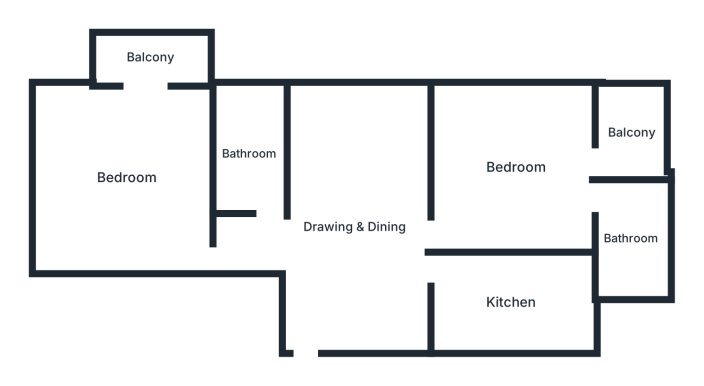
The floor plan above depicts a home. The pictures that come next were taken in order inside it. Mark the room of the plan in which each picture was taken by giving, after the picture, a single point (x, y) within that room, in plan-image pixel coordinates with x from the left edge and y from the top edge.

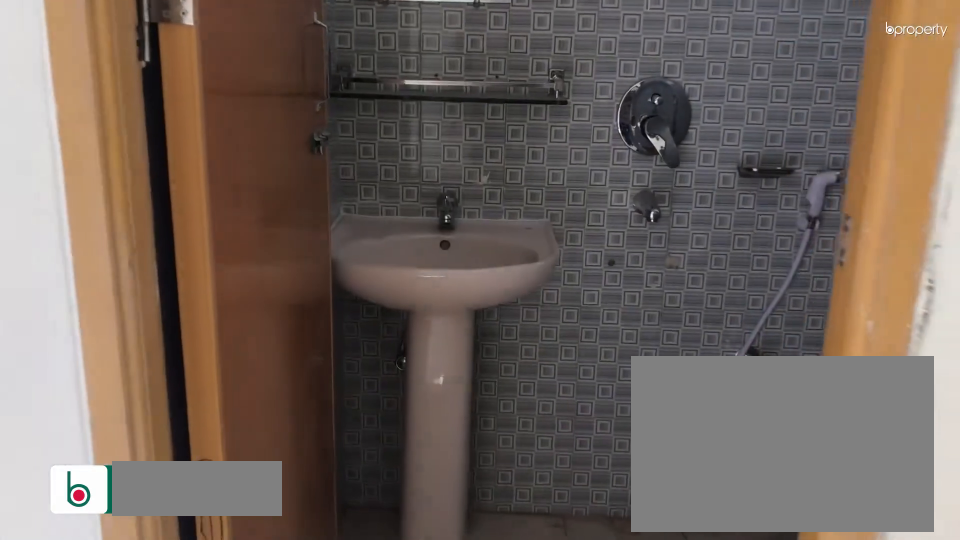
(629, 239)
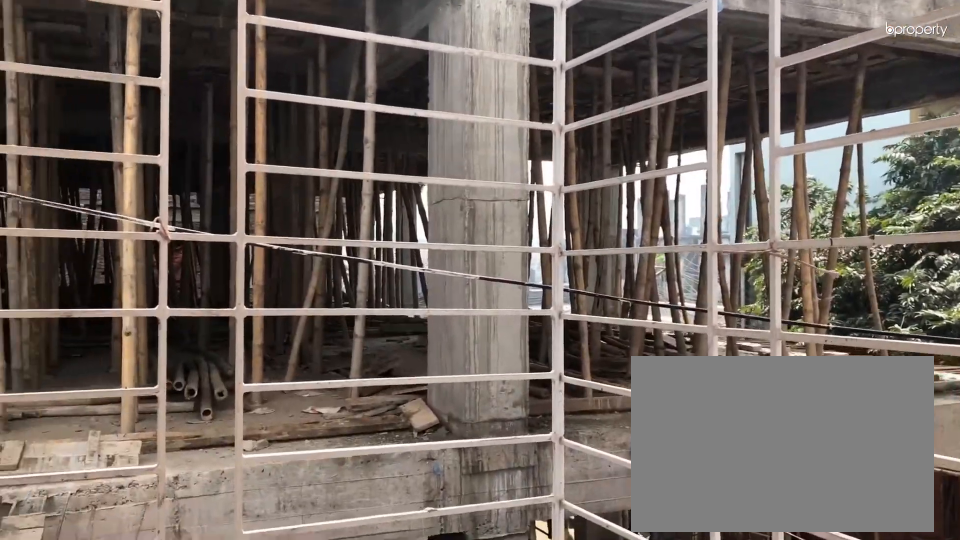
(630, 133)
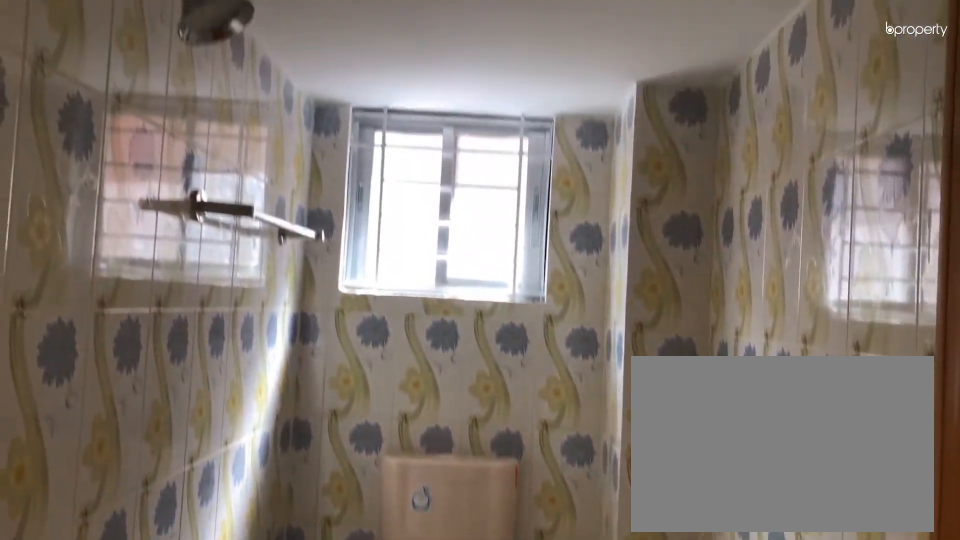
(250, 155)
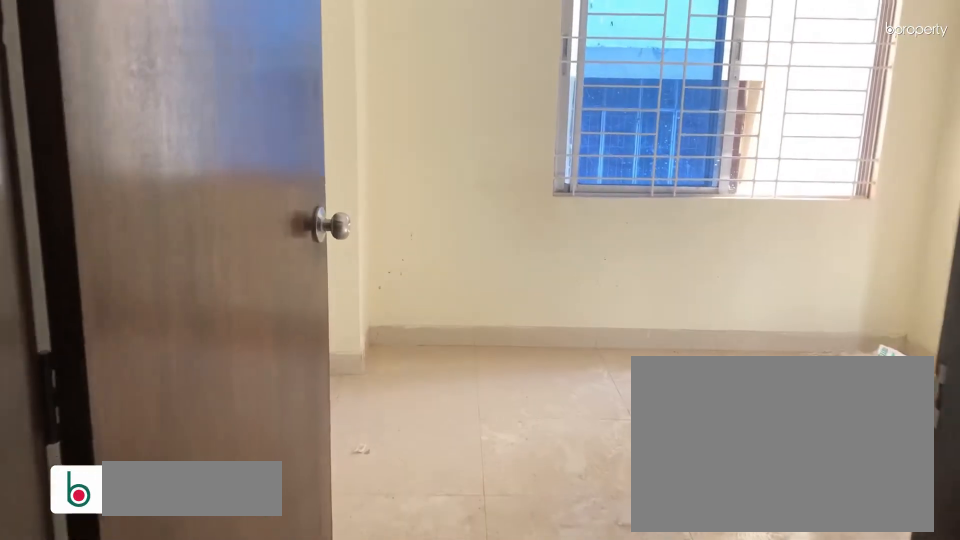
(125, 178)
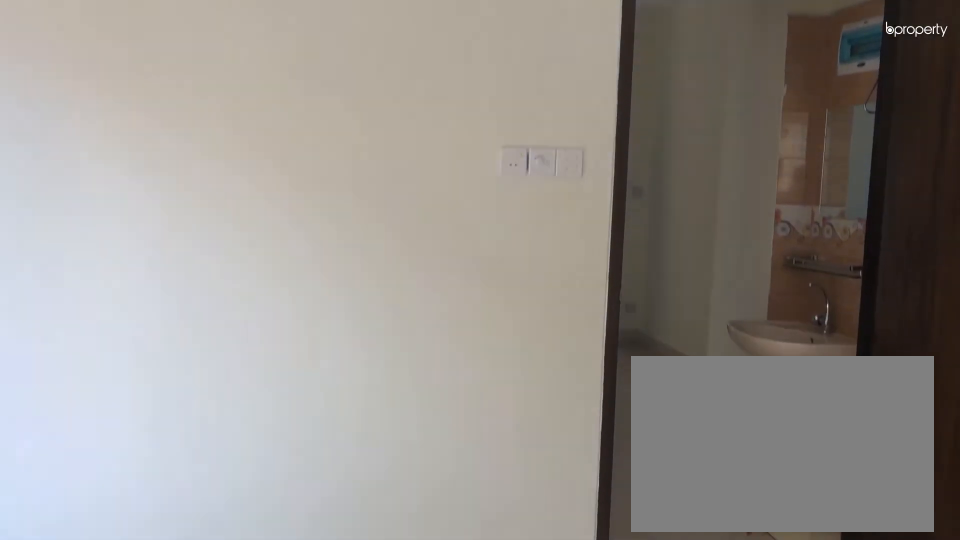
(125, 178)
